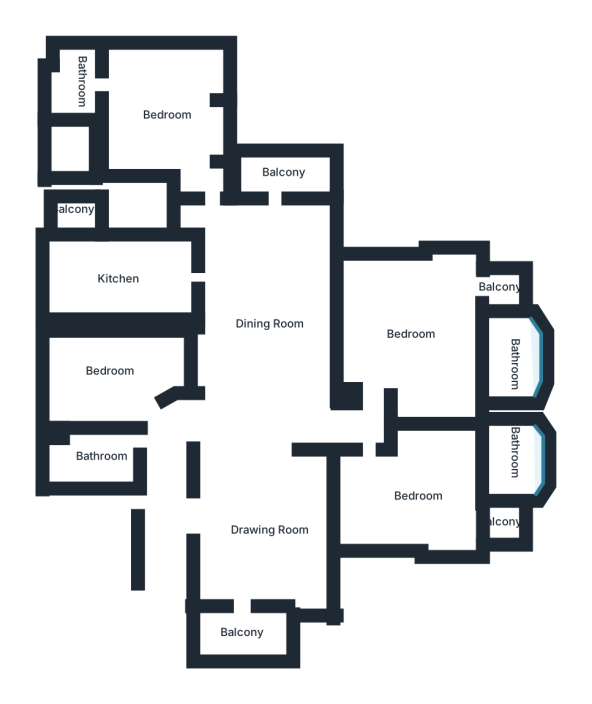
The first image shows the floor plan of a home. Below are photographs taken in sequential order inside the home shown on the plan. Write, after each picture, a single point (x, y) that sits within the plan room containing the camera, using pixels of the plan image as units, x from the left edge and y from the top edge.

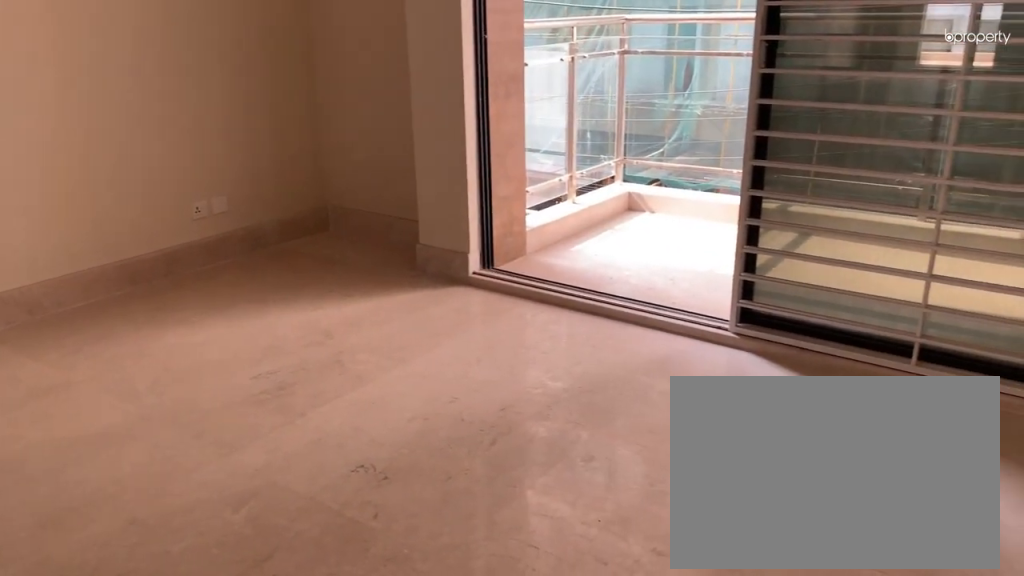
(265, 532)
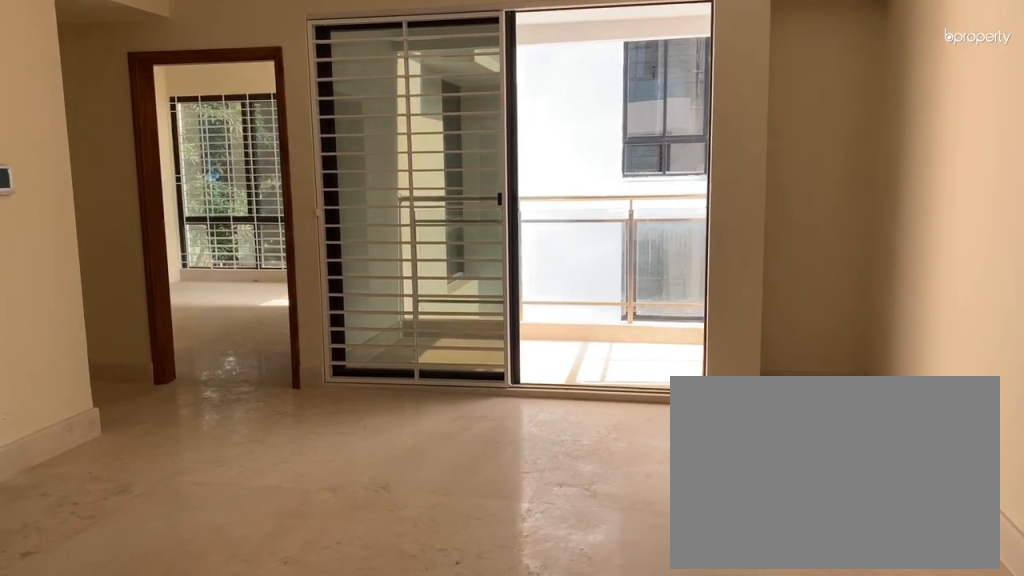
(267, 325)
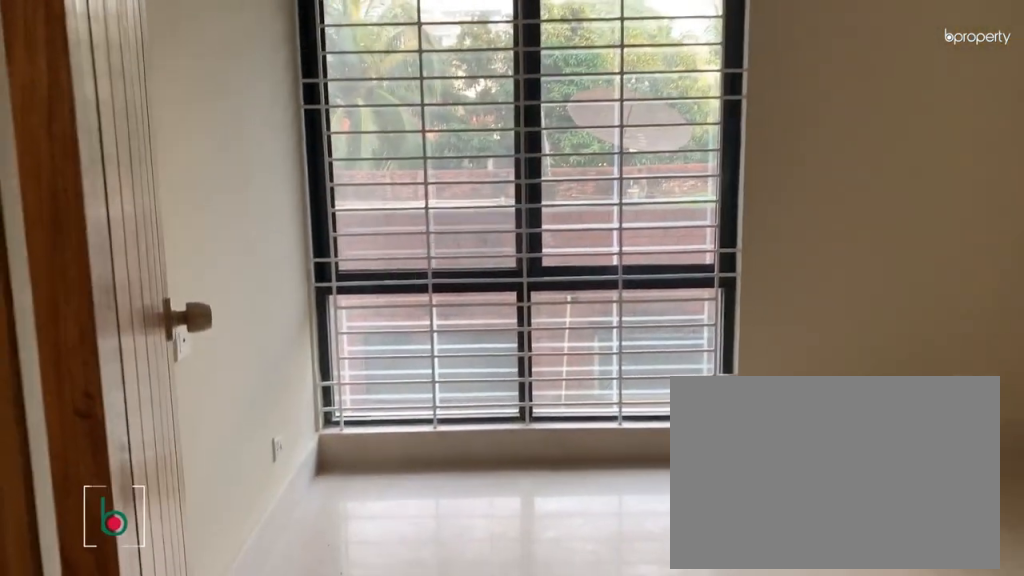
(110, 370)
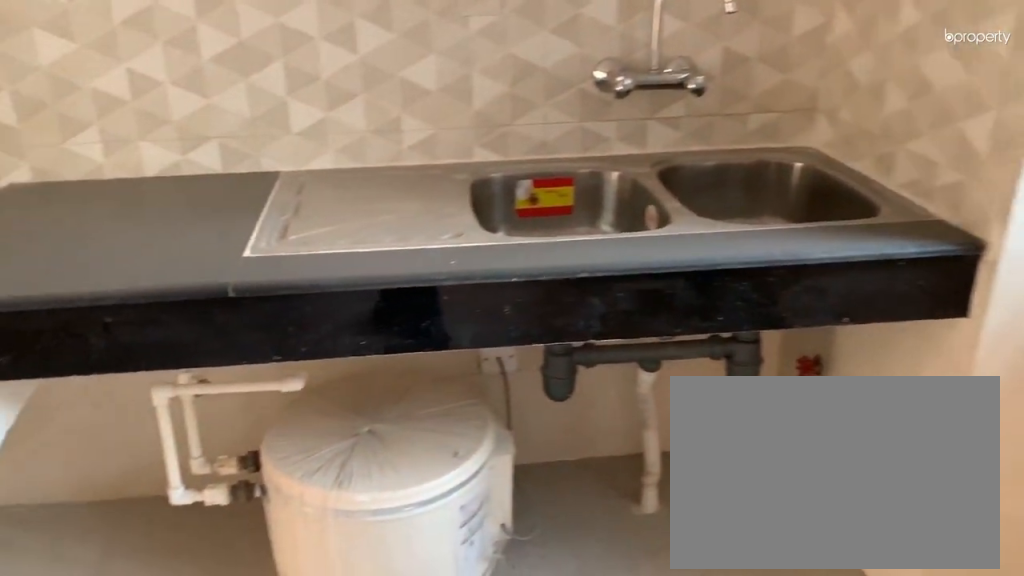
(122, 278)
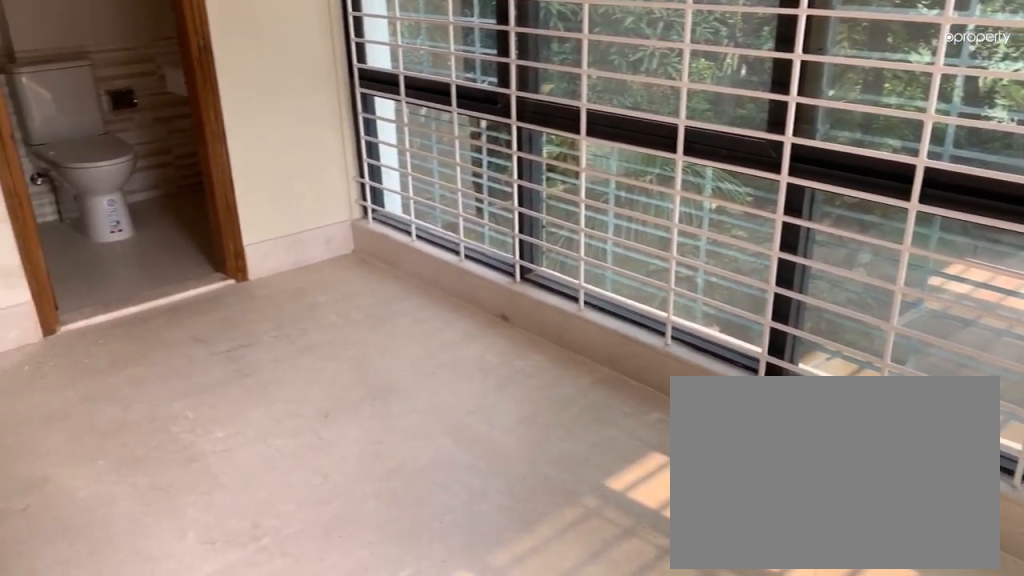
(168, 114)
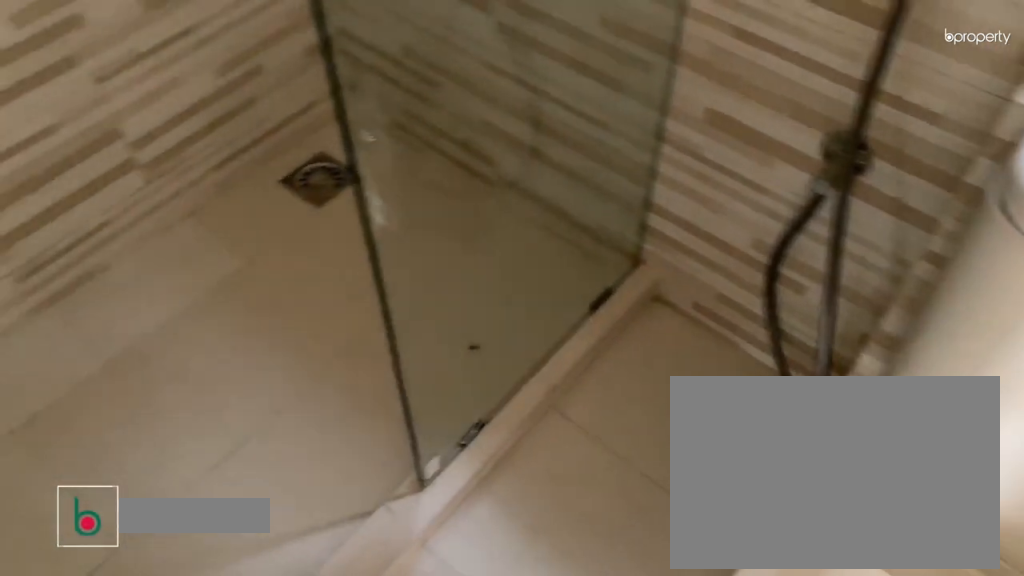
(80, 78)
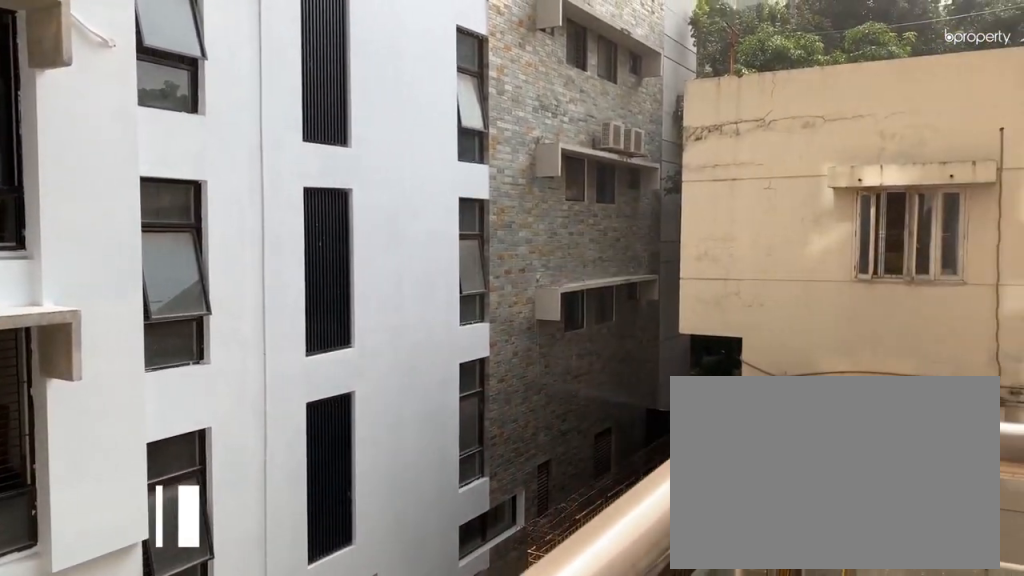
(281, 179)
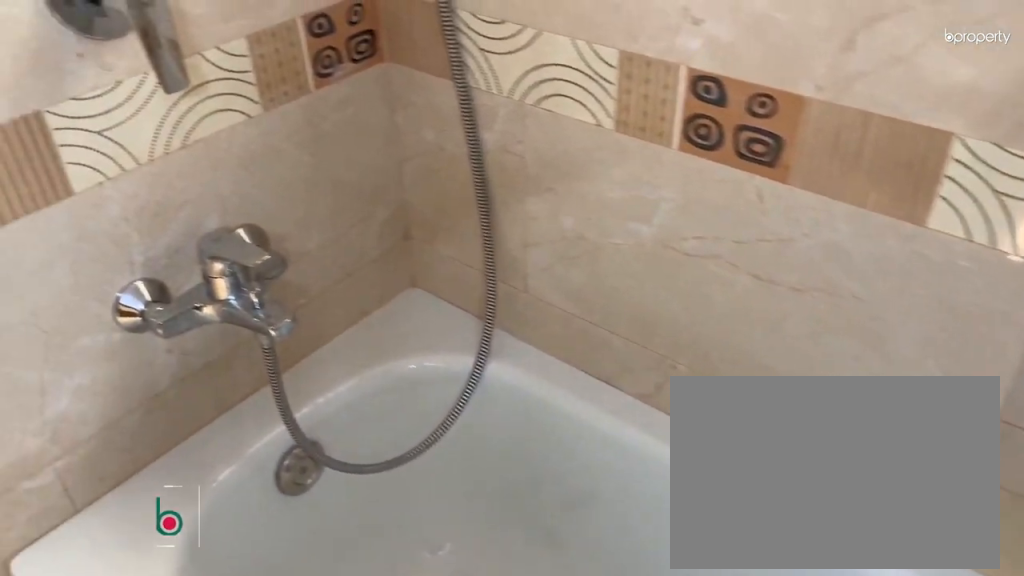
(508, 363)
